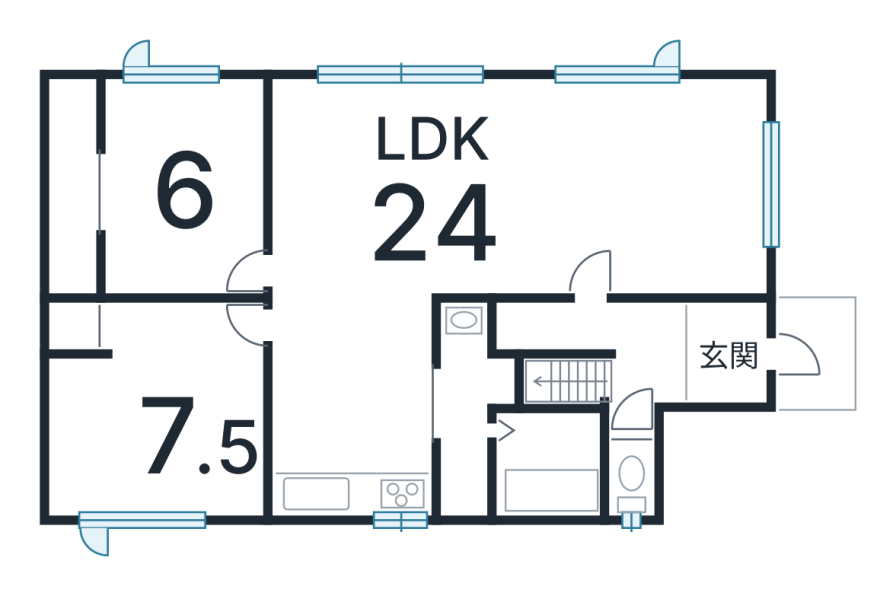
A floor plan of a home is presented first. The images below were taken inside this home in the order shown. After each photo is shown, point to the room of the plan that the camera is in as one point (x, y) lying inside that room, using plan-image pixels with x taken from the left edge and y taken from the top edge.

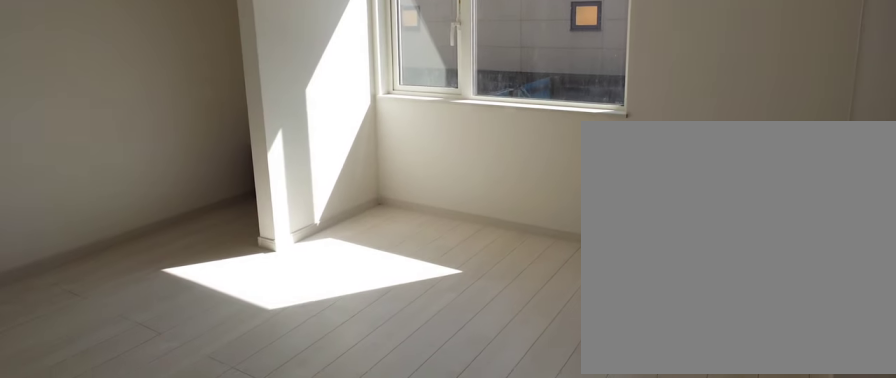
(179, 180)
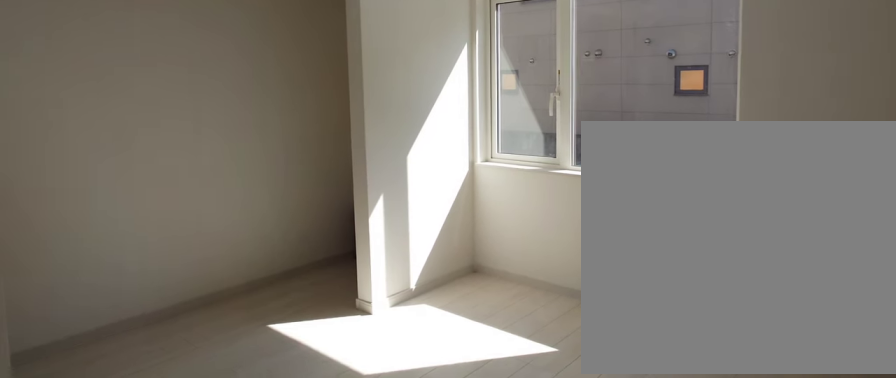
(179, 180)
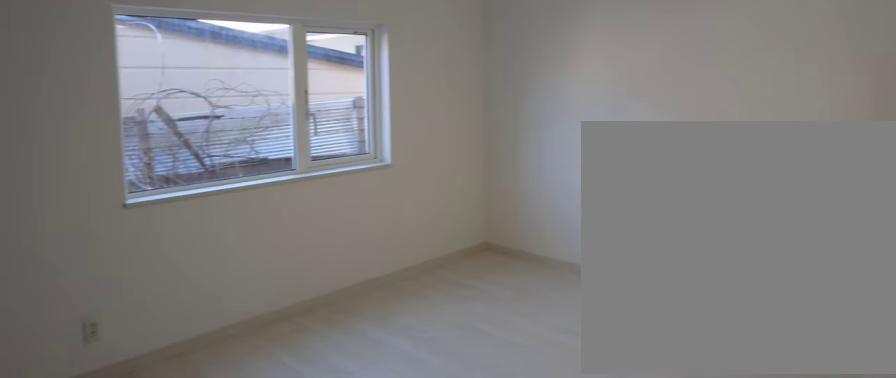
(151, 406)
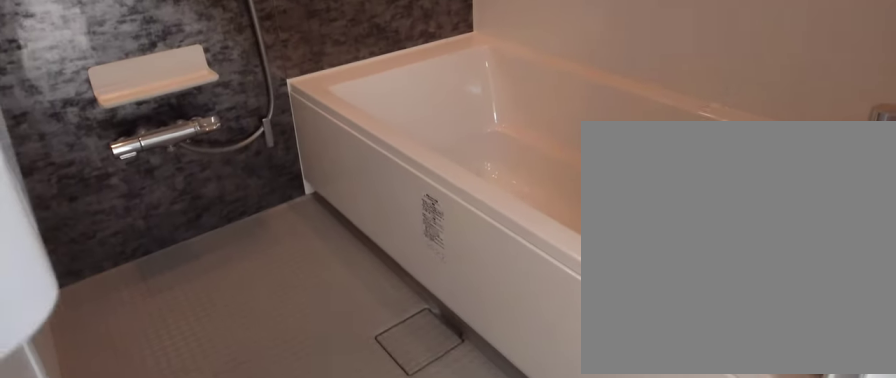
(535, 467)
